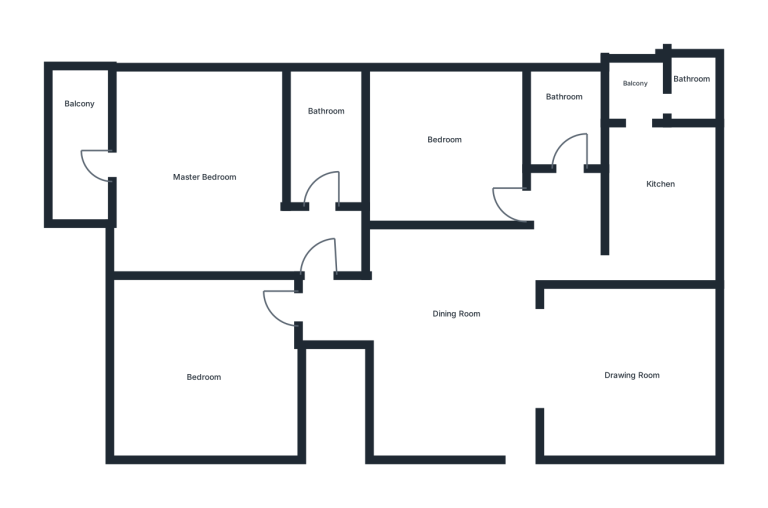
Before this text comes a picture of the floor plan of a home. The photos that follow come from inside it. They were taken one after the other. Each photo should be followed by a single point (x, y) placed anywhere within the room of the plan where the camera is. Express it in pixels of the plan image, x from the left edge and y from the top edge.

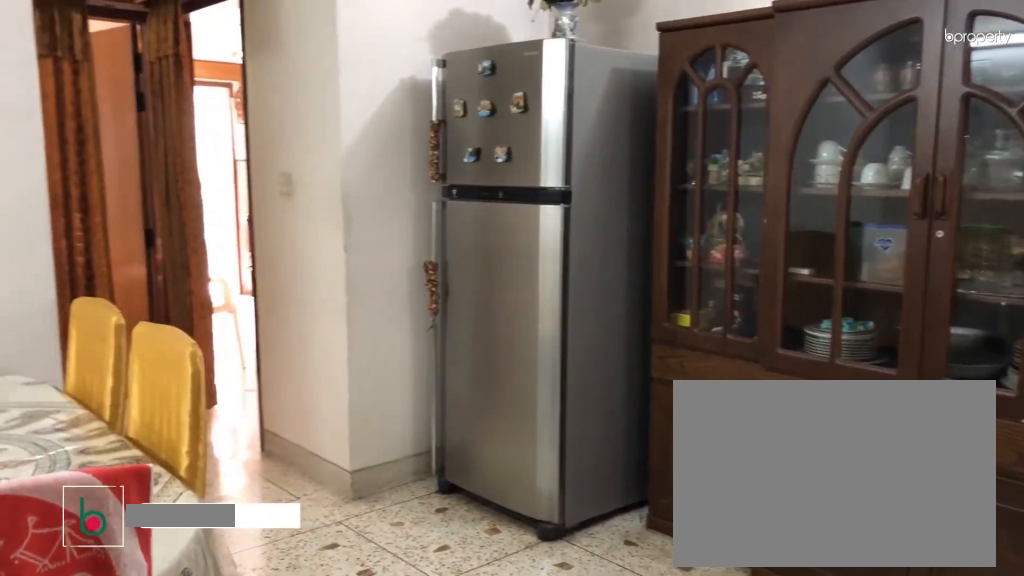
(494, 358)
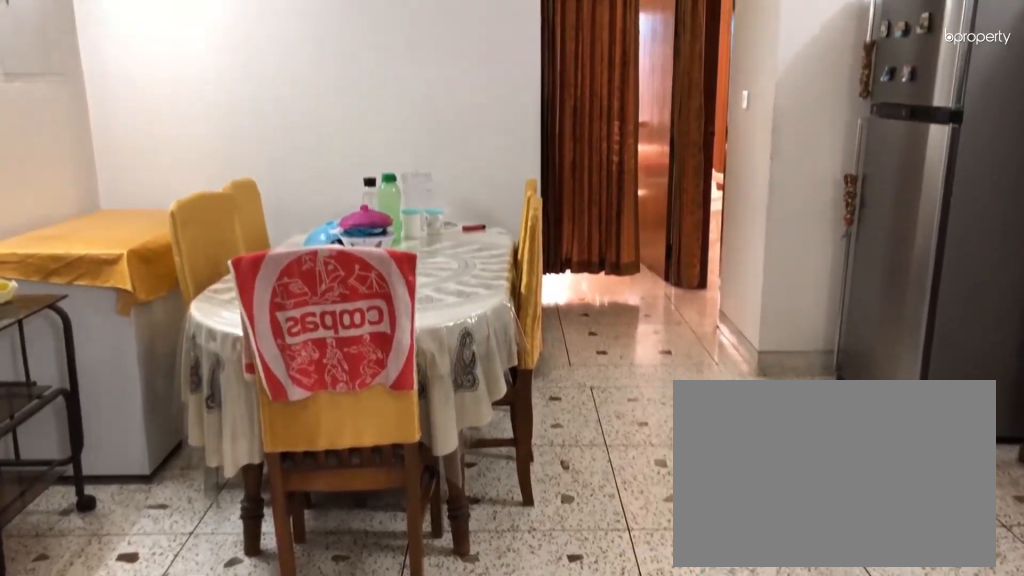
(464, 339)
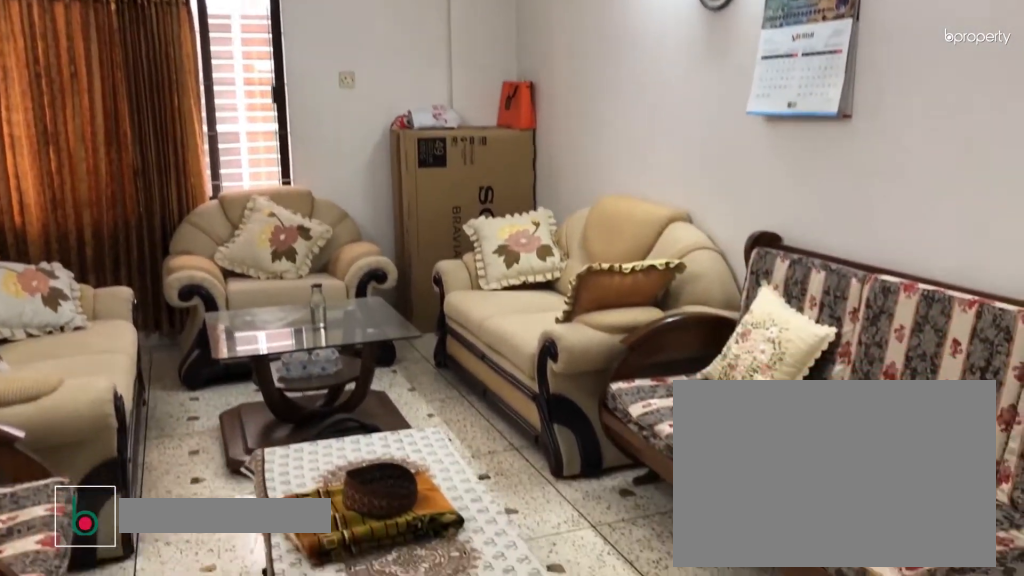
(629, 371)
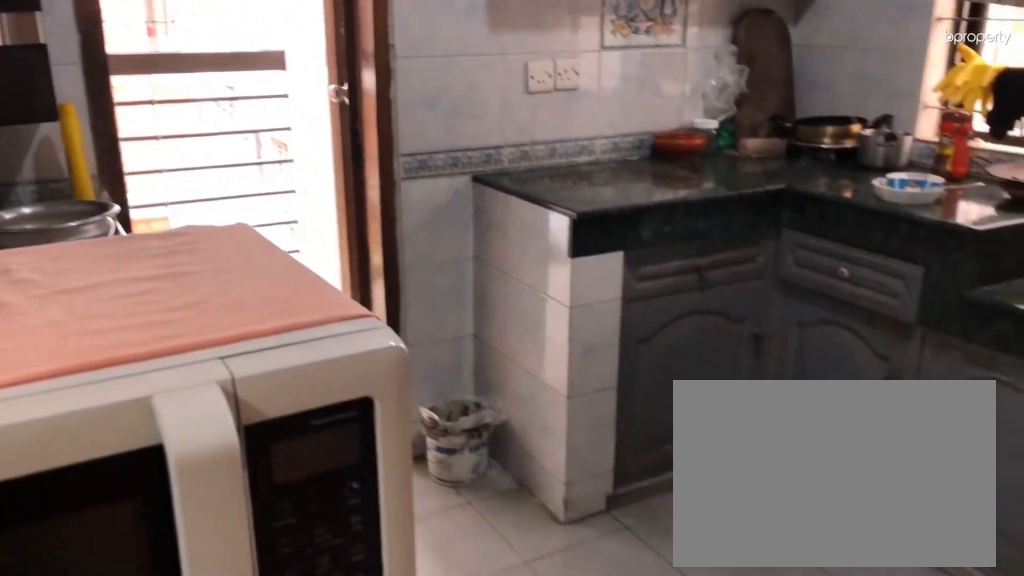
(671, 197)
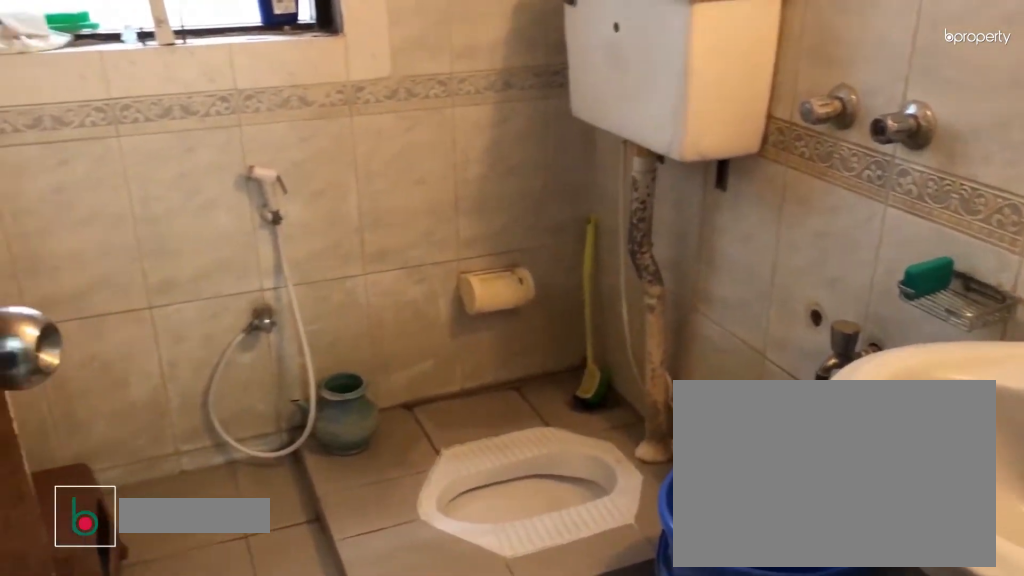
(561, 125)
